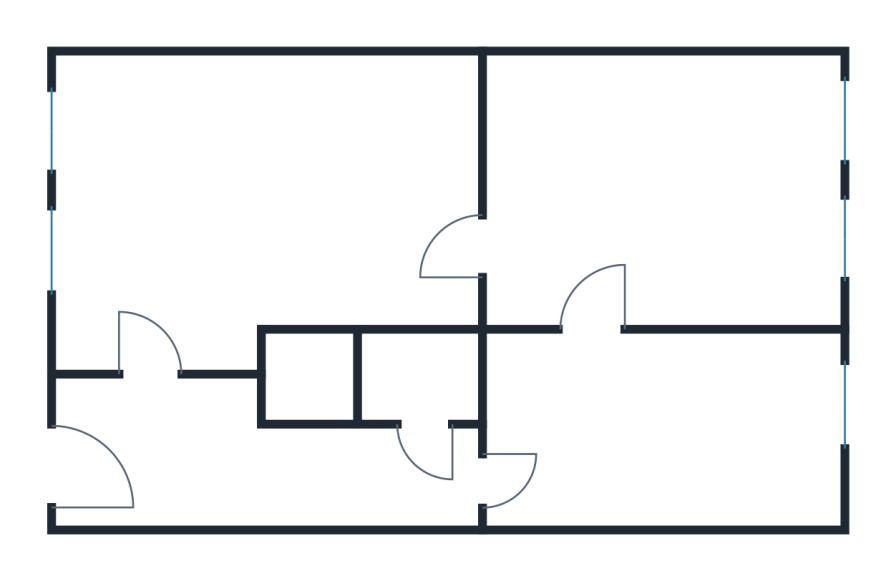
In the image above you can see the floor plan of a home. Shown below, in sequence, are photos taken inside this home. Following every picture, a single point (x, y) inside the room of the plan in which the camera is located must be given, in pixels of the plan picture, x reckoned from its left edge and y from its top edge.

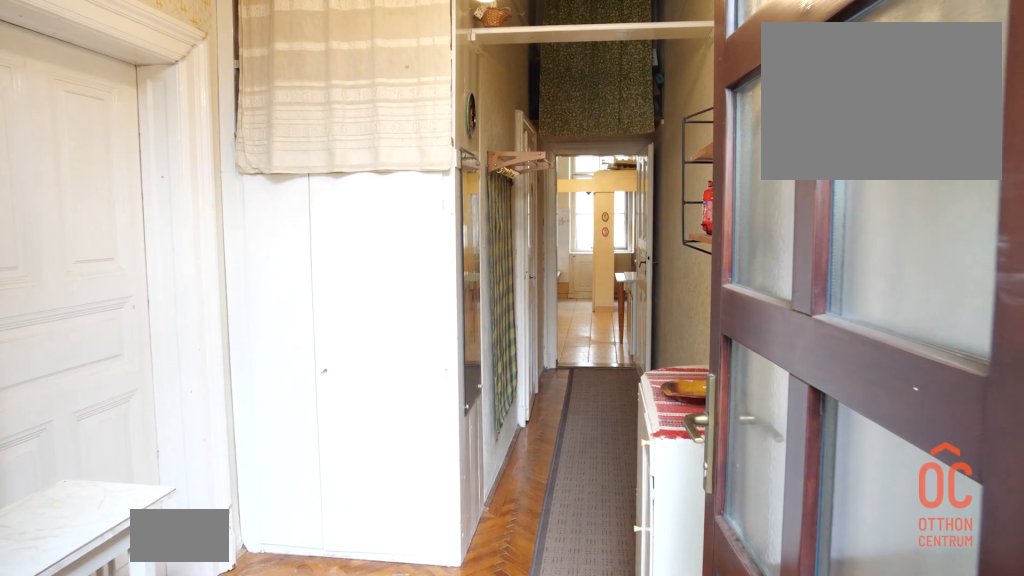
(169, 465)
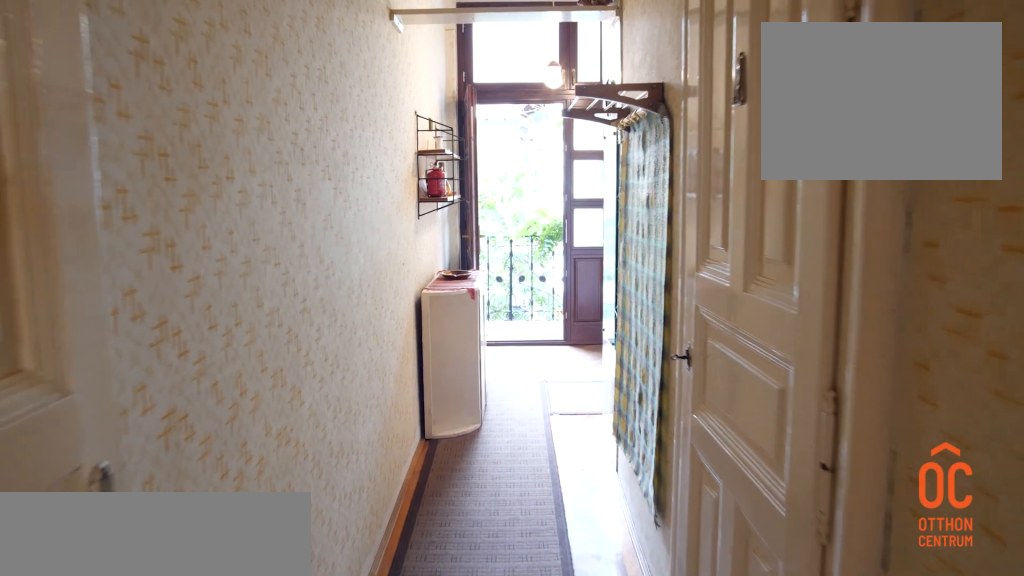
(170, 465)
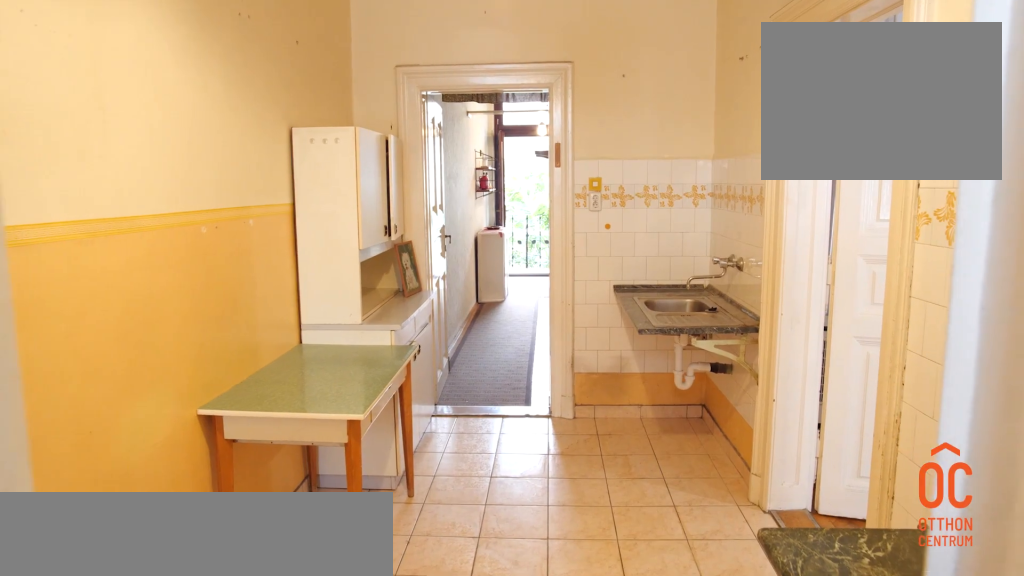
(669, 431)
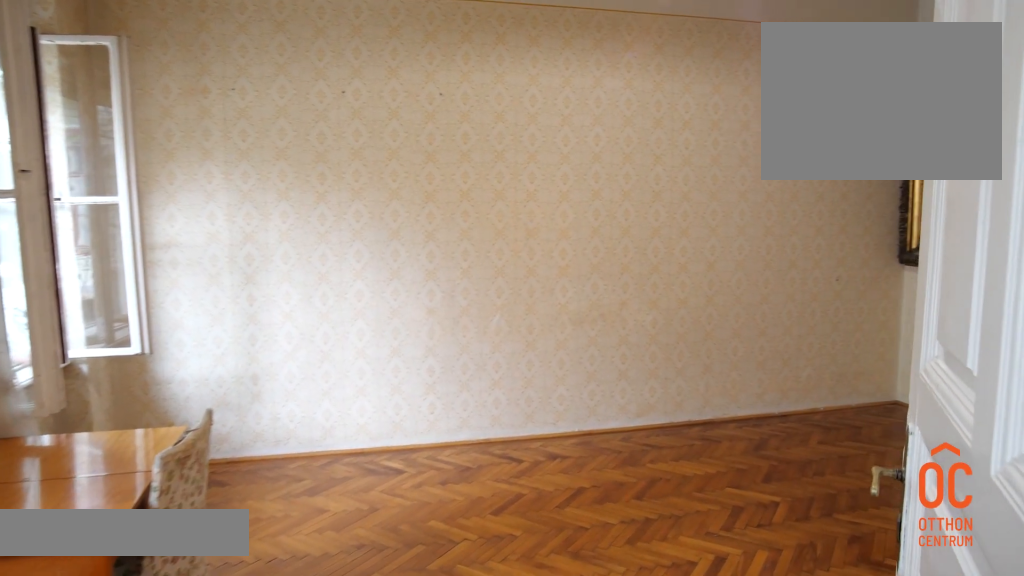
(253, 194)
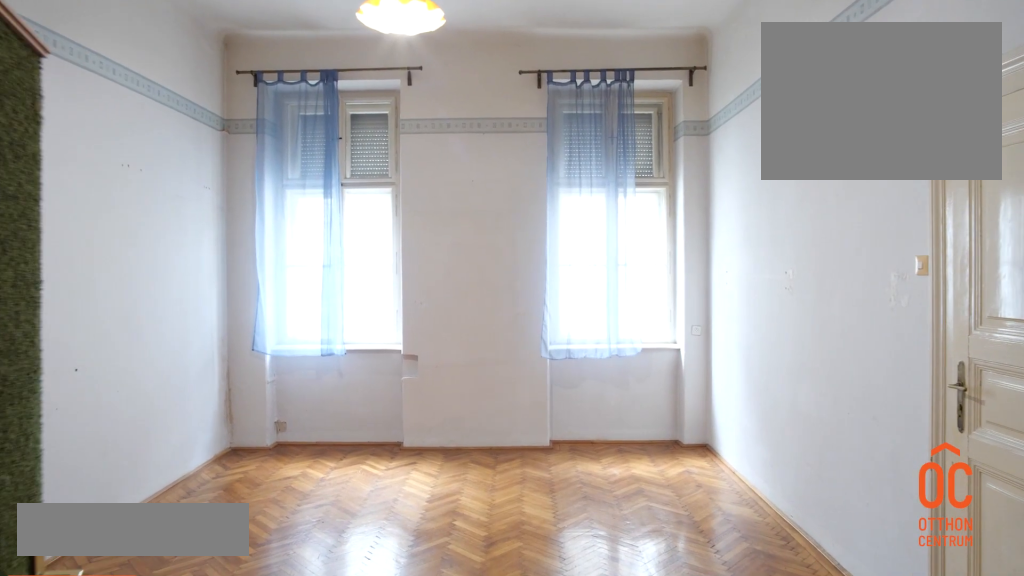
(667, 191)
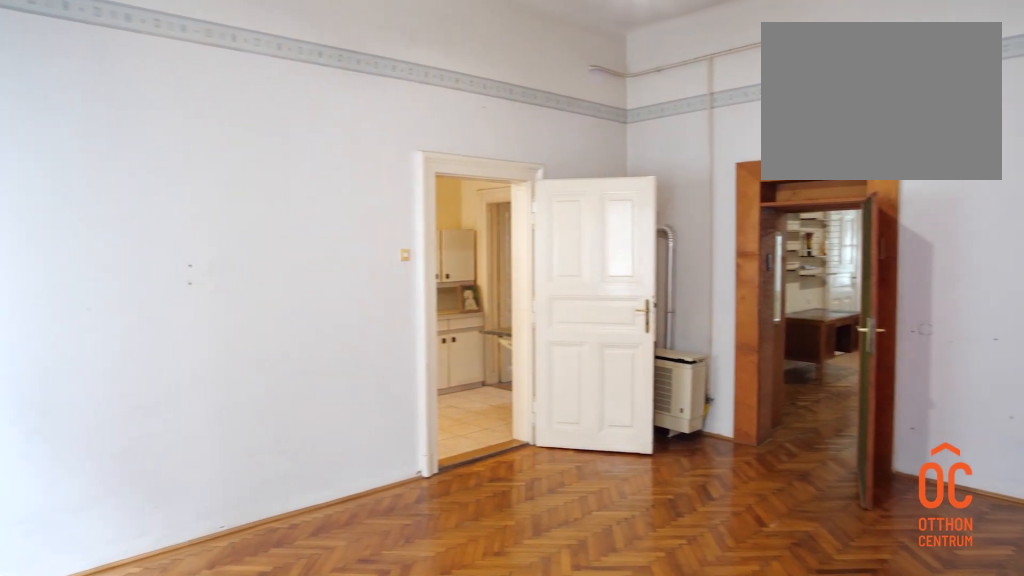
(667, 191)
